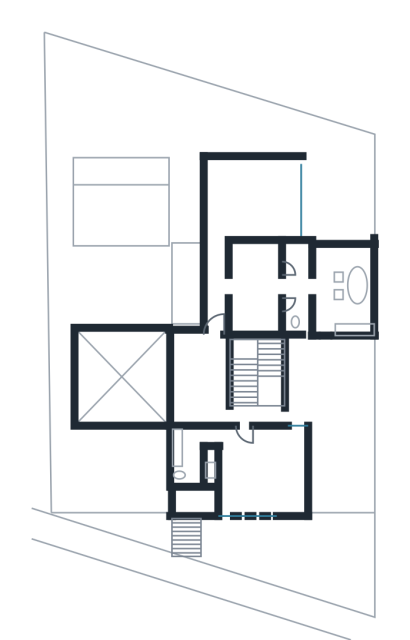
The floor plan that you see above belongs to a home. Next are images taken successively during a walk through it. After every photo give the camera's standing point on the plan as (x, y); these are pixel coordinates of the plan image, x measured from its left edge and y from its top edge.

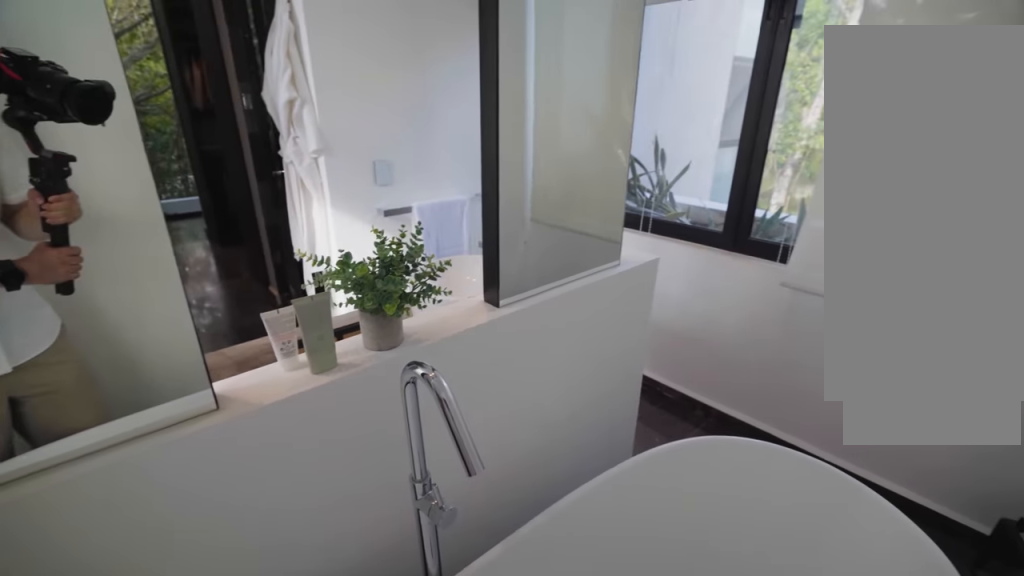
(355, 278)
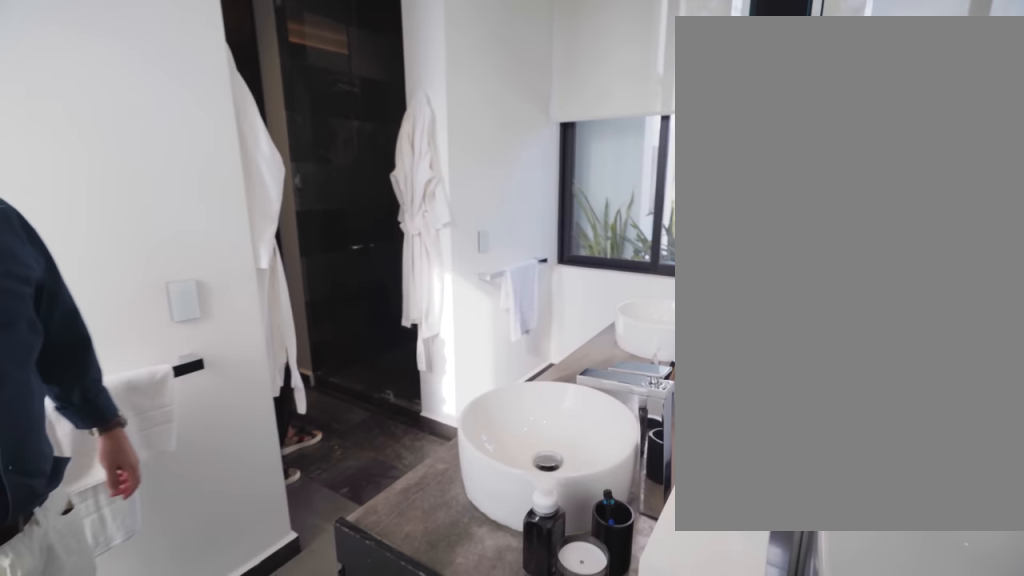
(335, 321)
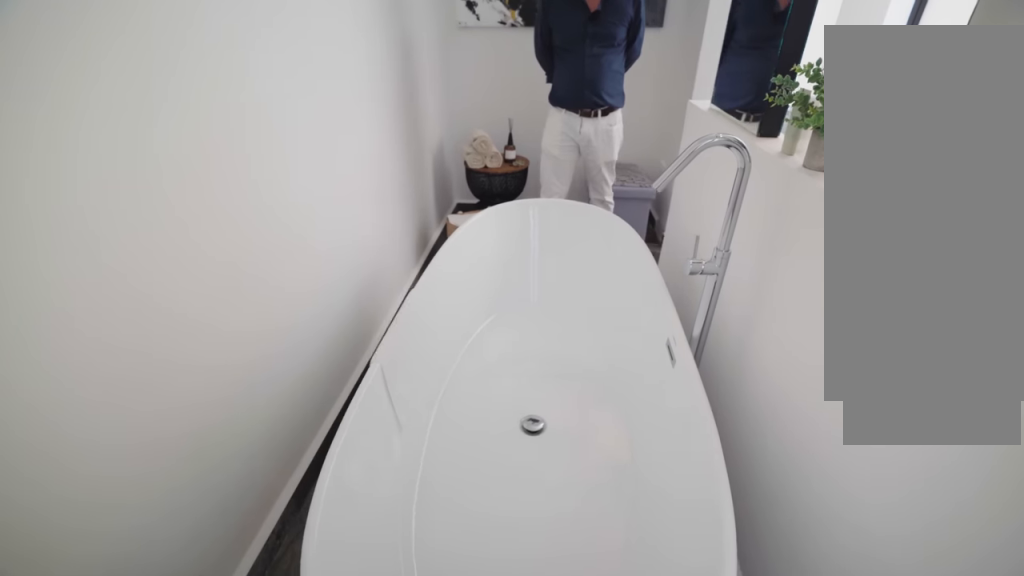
(352, 264)
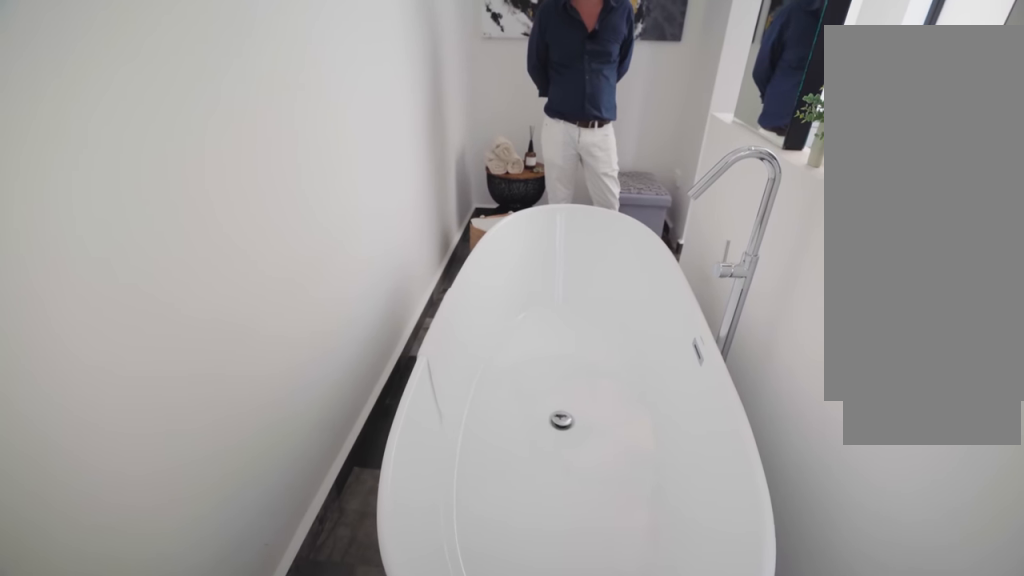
(352, 261)
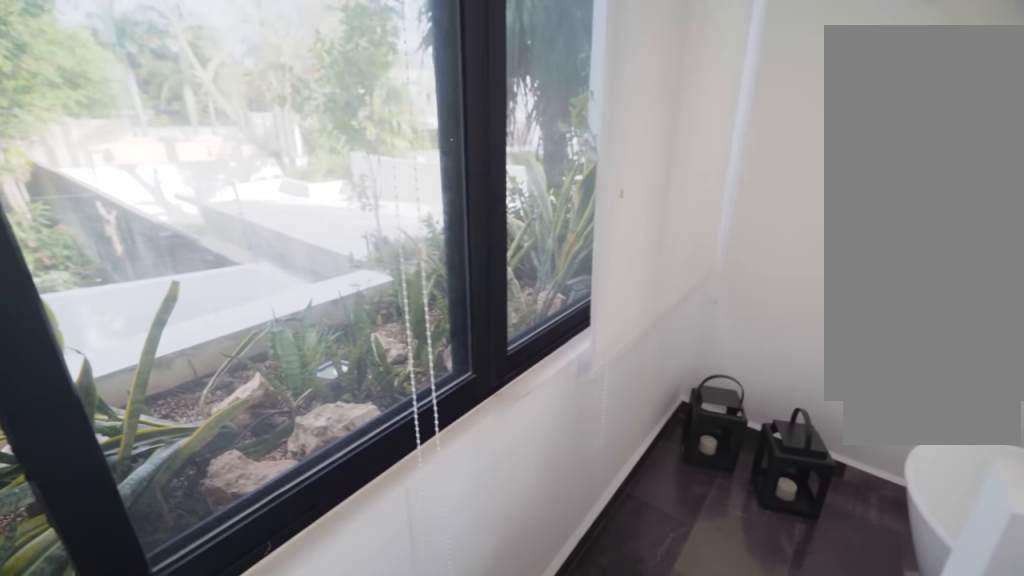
(322, 266)
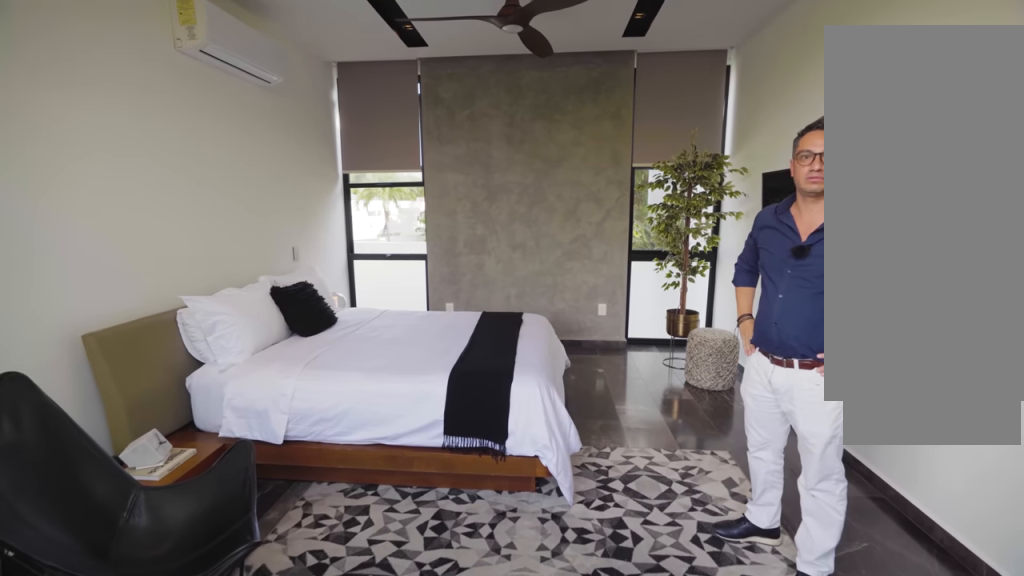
(210, 224)
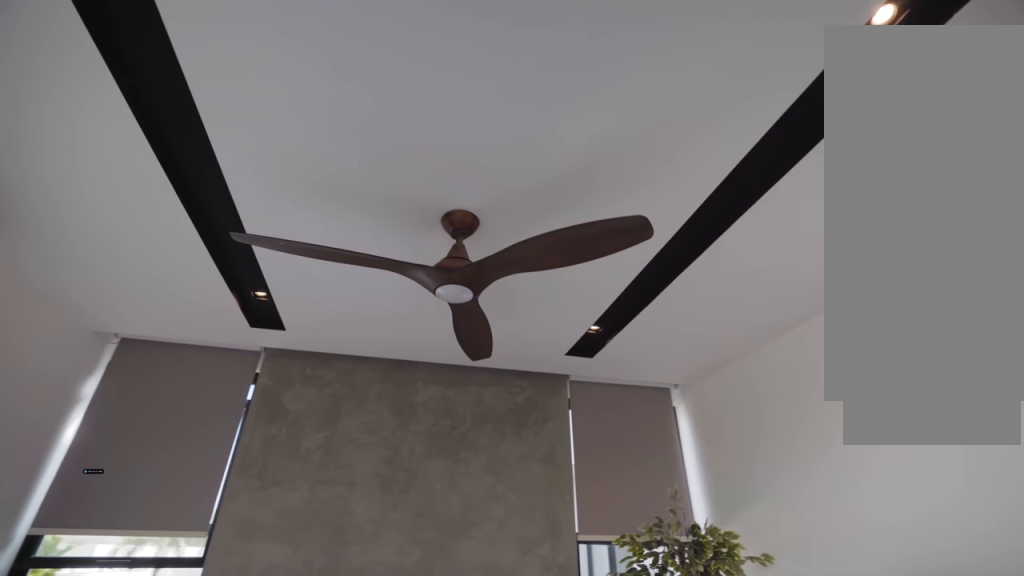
(228, 219)
